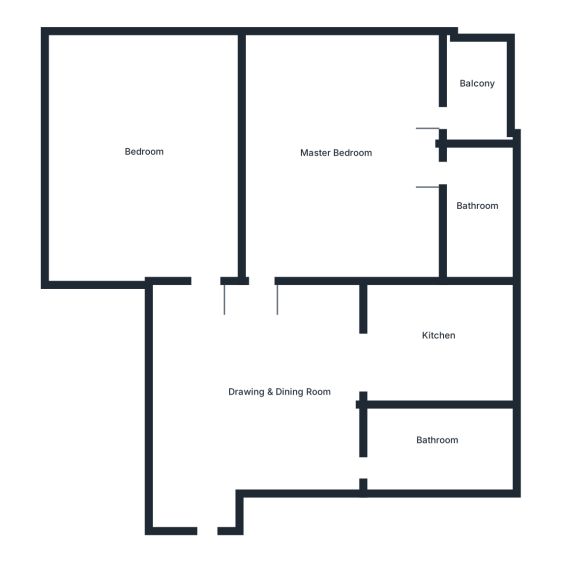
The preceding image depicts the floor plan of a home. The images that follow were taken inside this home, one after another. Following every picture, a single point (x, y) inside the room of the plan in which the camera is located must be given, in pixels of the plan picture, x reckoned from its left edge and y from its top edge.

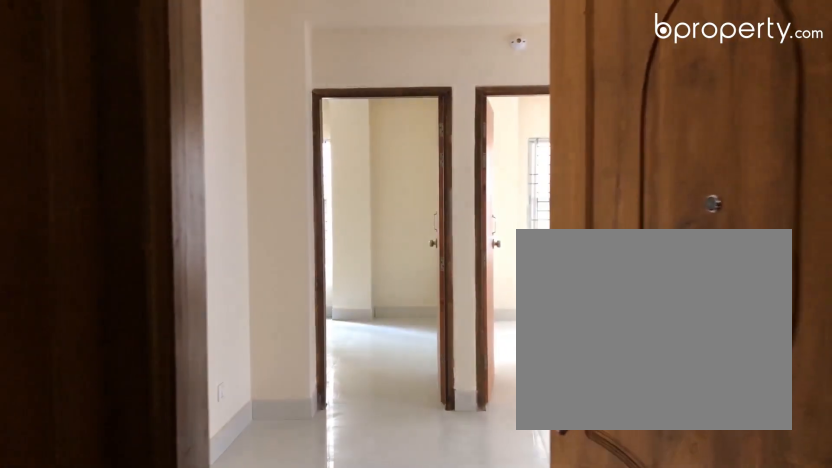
(206, 497)
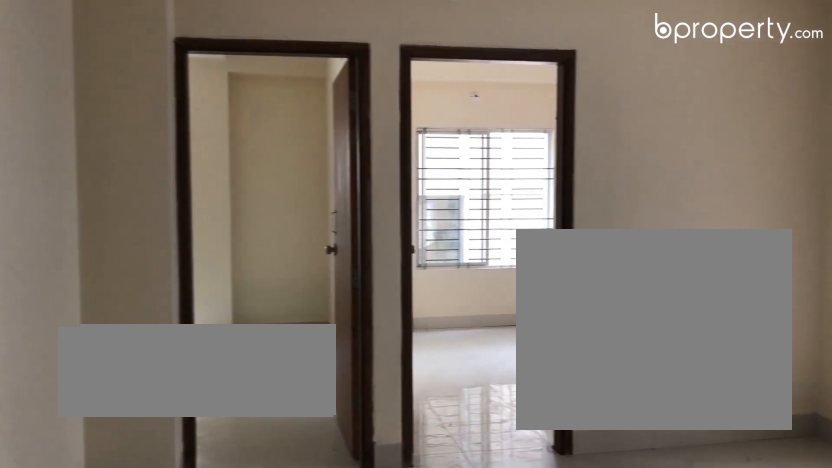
(248, 391)
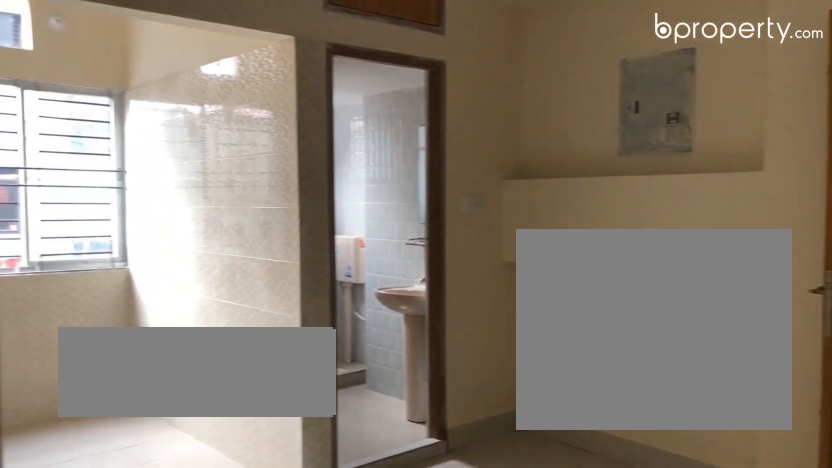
(248, 391)
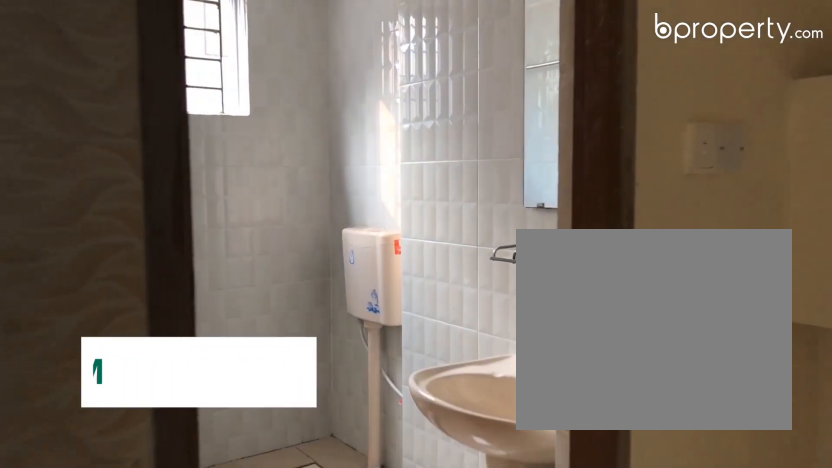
(455, 437)
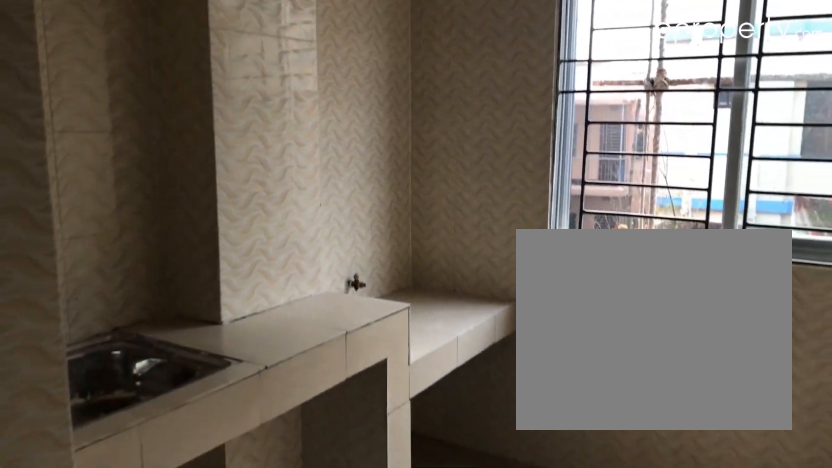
(443, 336)
